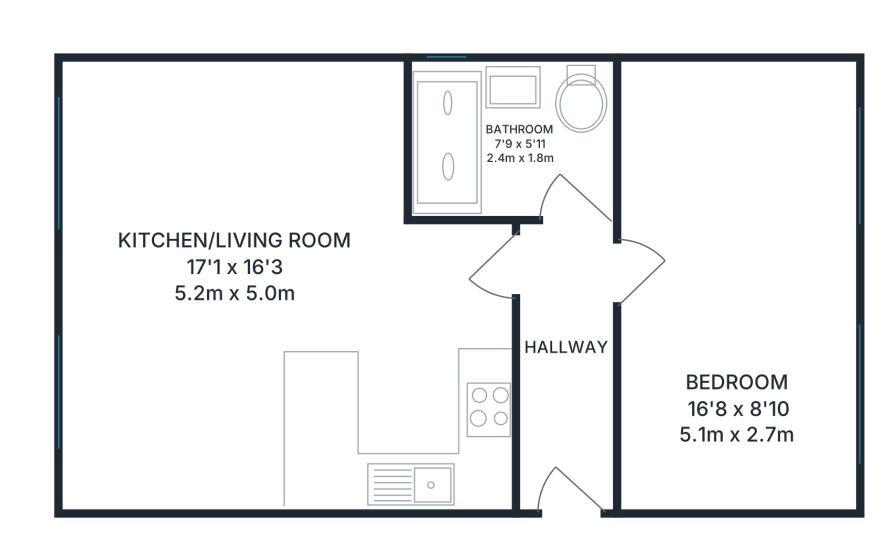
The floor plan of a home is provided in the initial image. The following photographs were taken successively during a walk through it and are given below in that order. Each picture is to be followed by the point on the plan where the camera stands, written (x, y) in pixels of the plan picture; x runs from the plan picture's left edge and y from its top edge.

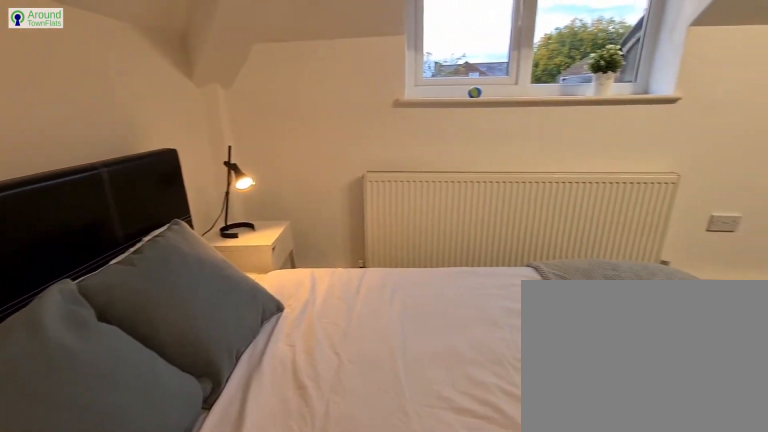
(673, 121)
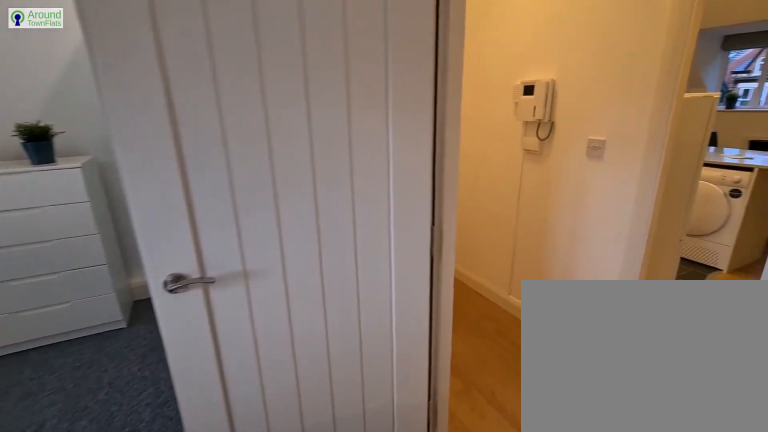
(686, 218)
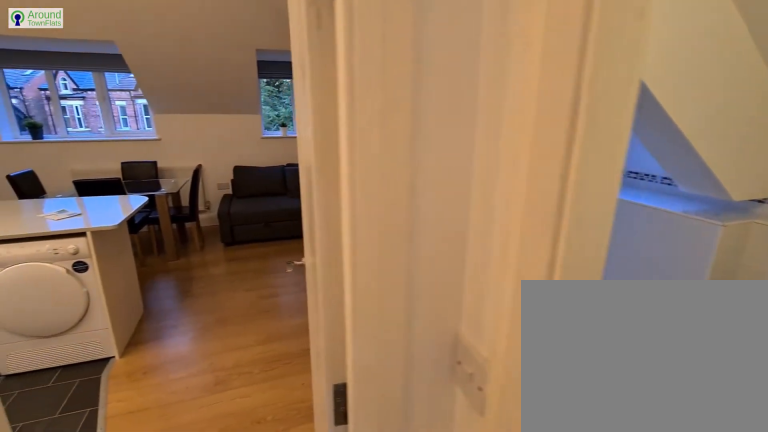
(560, 238)
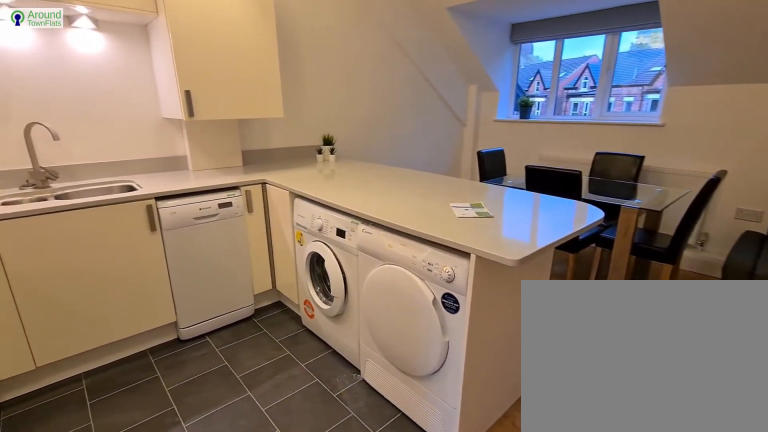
(430, 279)
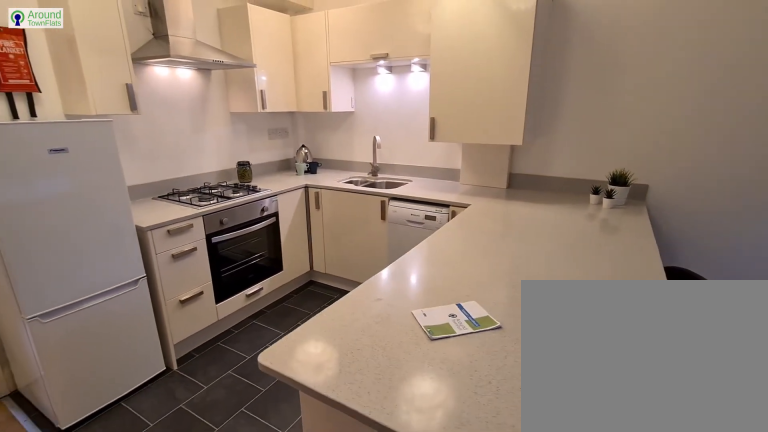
(281, 314)
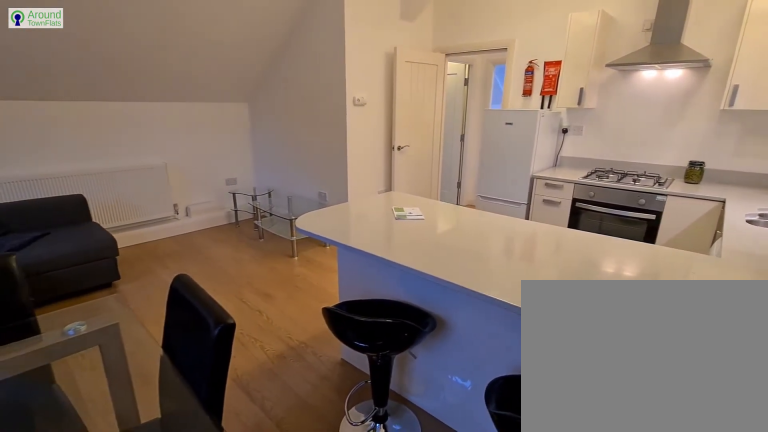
(175, 467)
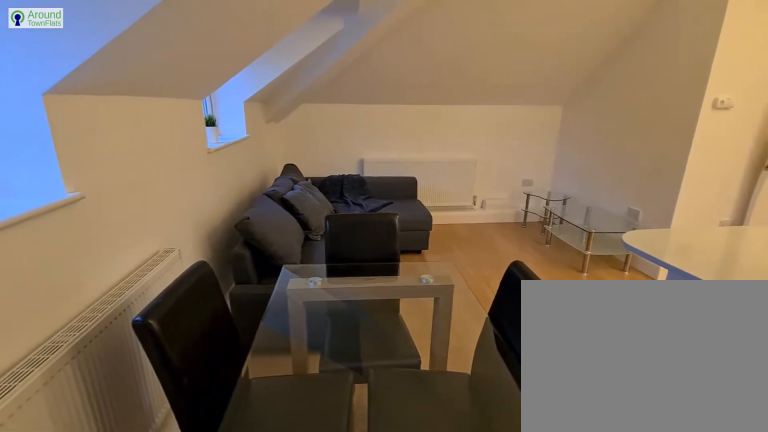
(111, 463)
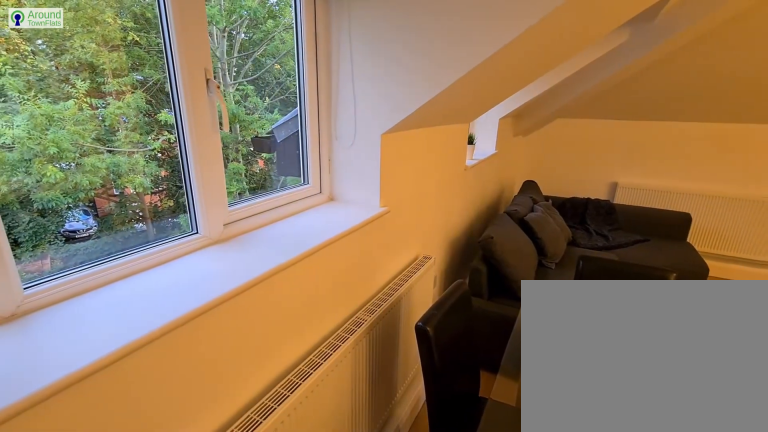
(107, 461)
